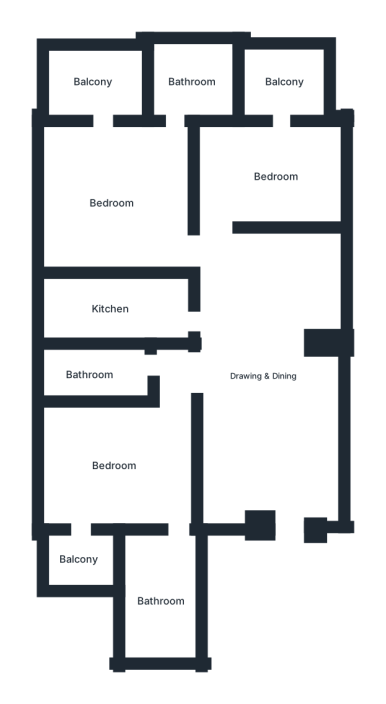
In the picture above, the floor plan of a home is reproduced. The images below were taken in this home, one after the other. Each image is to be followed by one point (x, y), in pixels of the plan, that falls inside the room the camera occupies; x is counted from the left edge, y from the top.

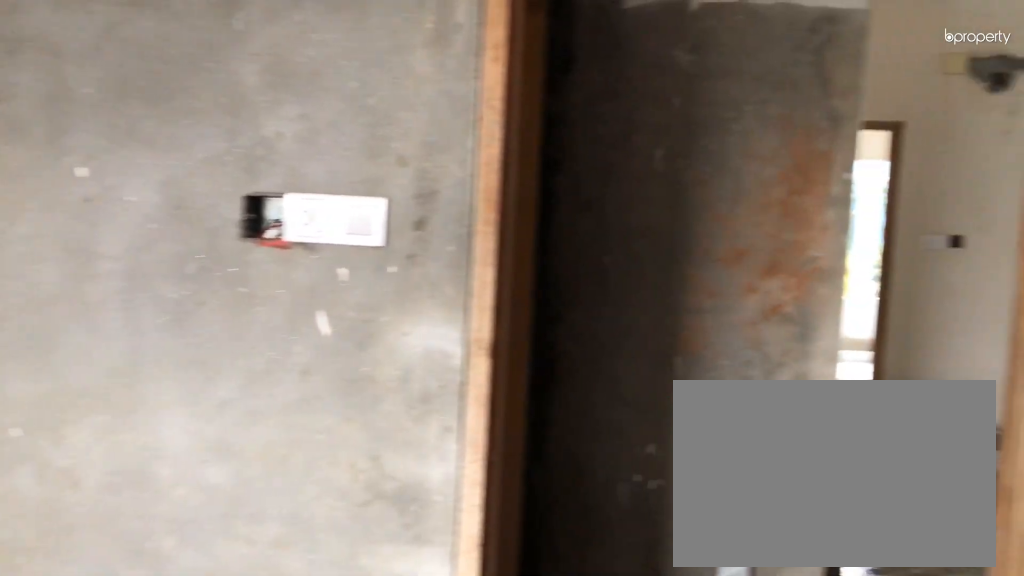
(112, 465)
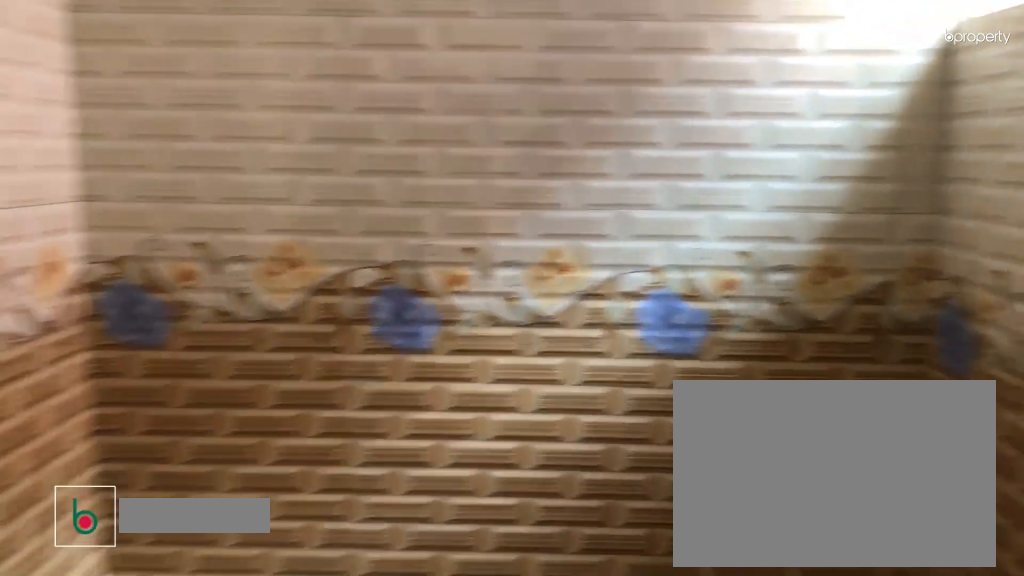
(162, 601)
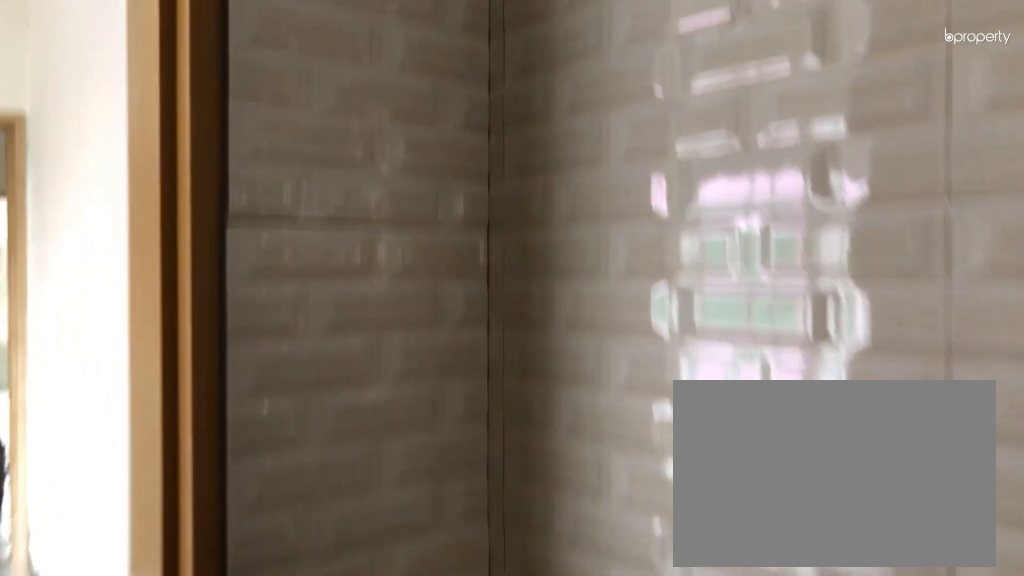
(162, 601)
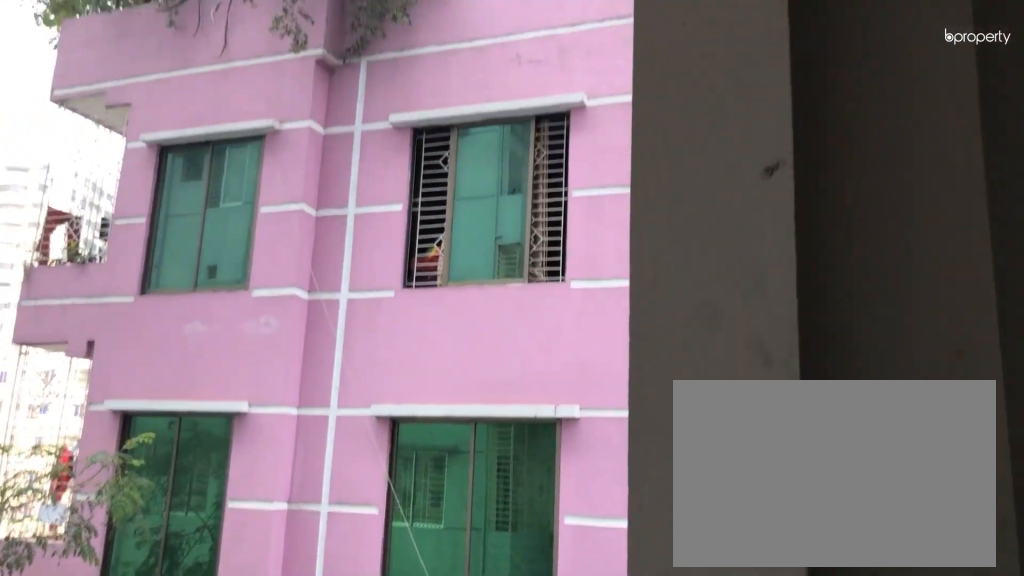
(81, 559)
